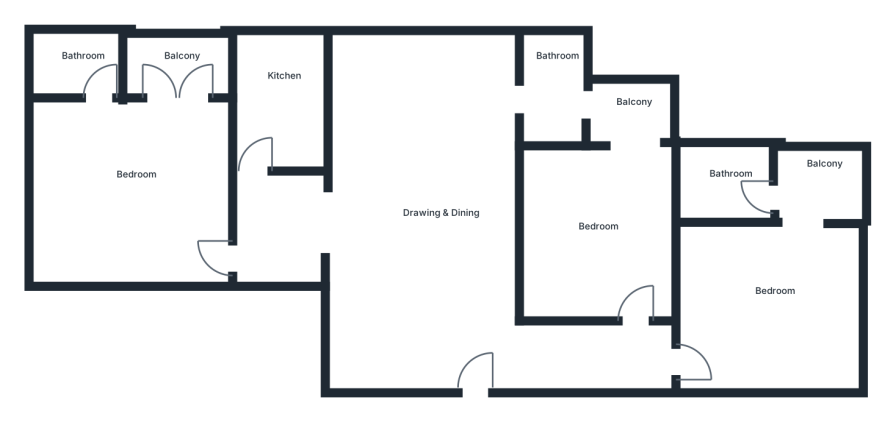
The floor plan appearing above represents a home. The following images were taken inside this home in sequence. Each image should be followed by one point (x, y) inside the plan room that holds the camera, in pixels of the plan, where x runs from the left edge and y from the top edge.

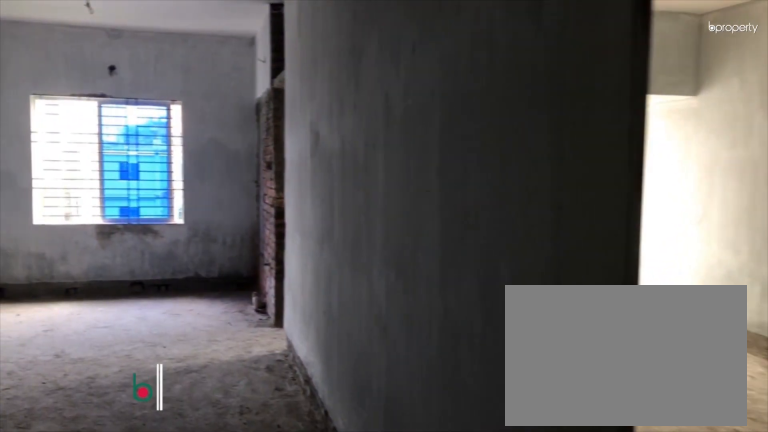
(453, 338)
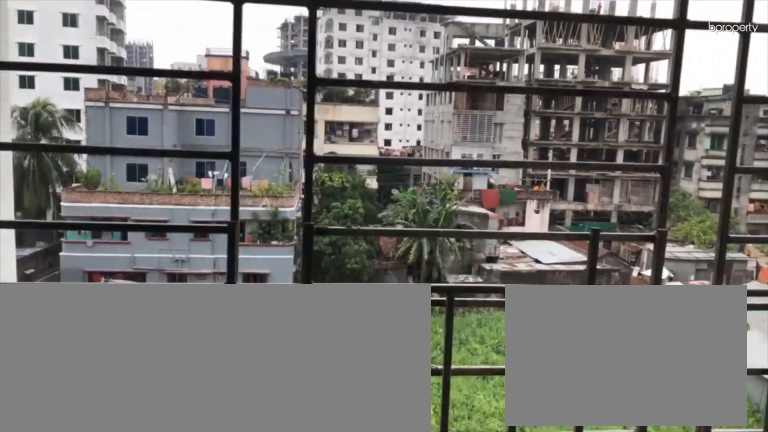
(821, 174)
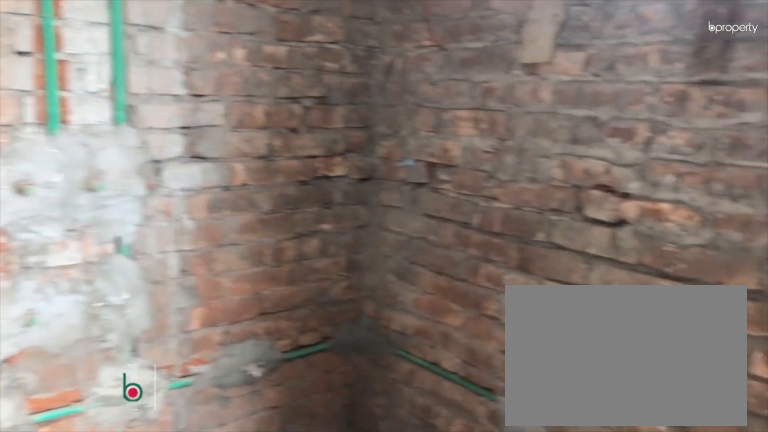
(734, 174)
